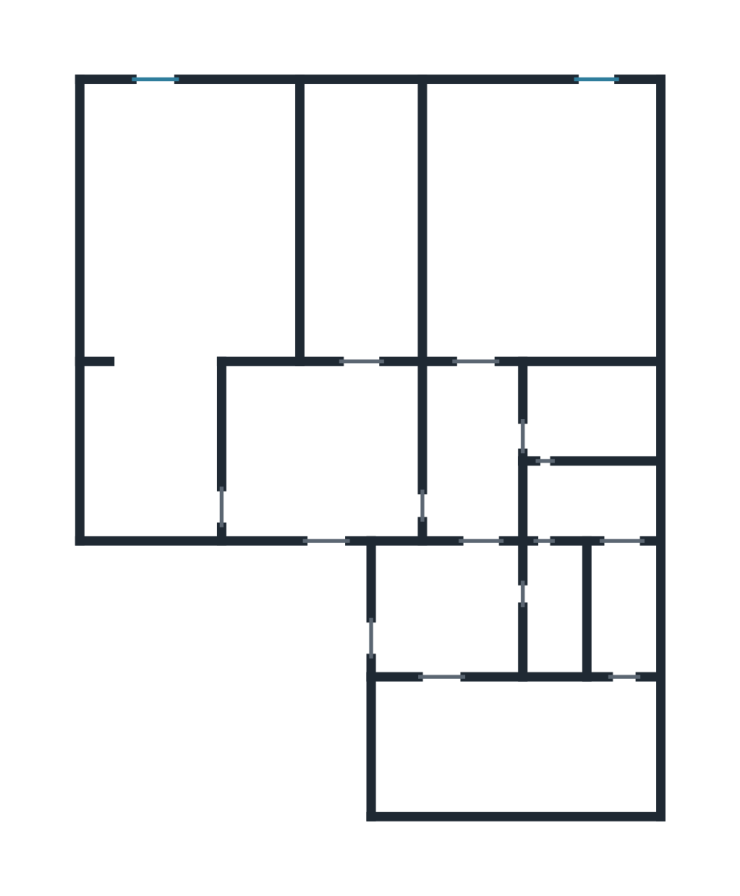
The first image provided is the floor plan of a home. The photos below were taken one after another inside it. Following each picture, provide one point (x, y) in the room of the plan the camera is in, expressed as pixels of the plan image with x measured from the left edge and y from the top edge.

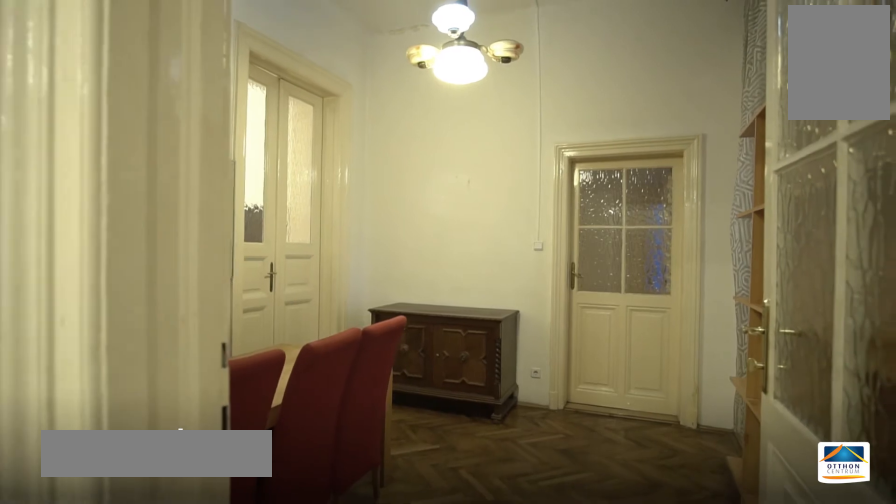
(313, 452)
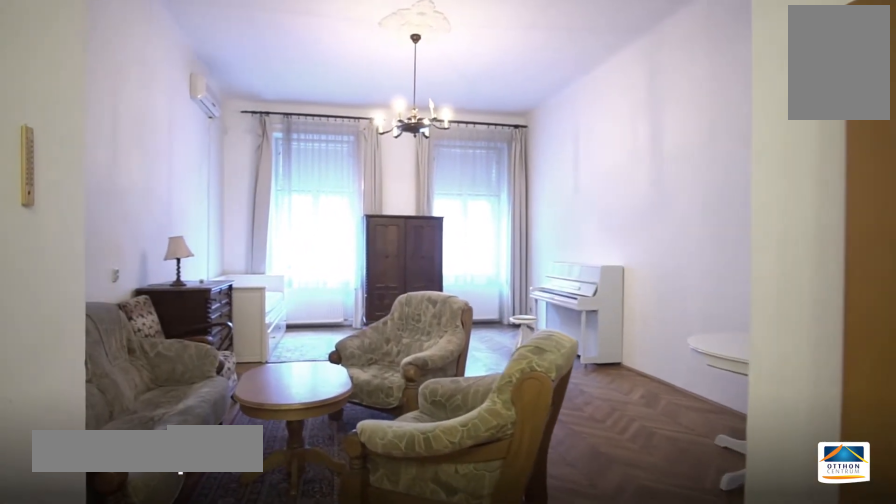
(199, 233)
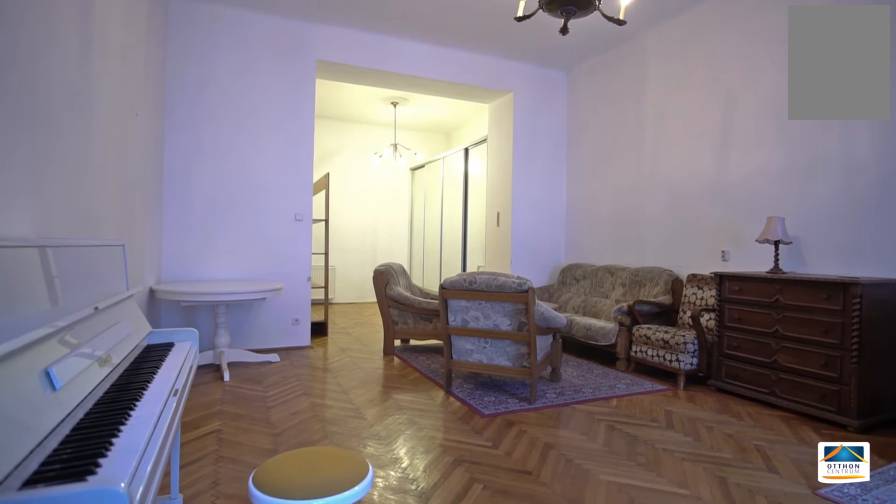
(196, 231)
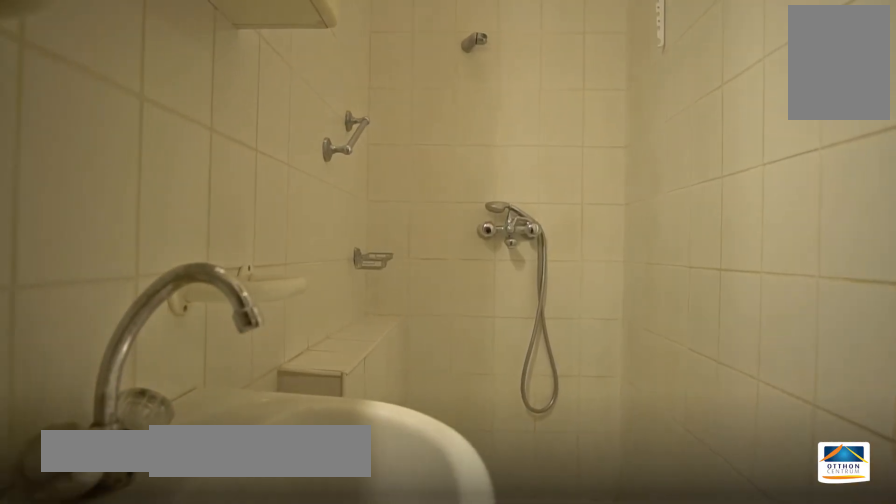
(562, 608)
